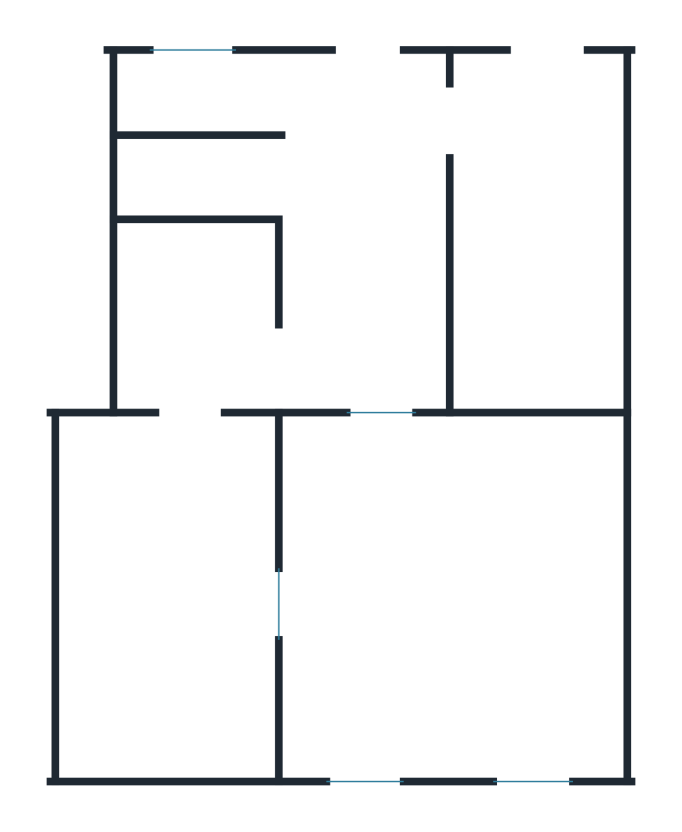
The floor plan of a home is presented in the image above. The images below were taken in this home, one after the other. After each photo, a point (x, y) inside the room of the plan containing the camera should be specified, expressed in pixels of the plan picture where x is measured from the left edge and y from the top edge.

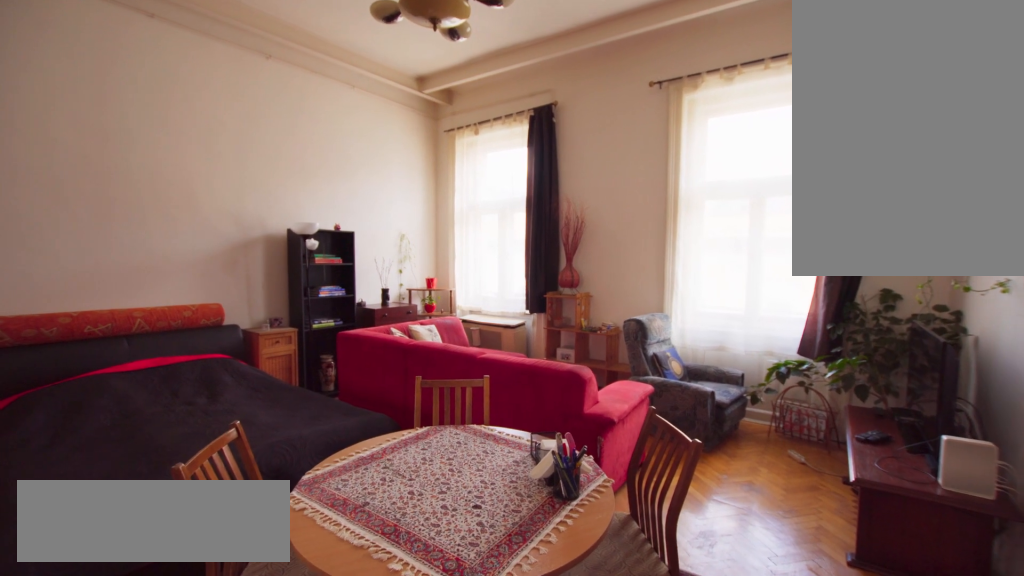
(447, 595)
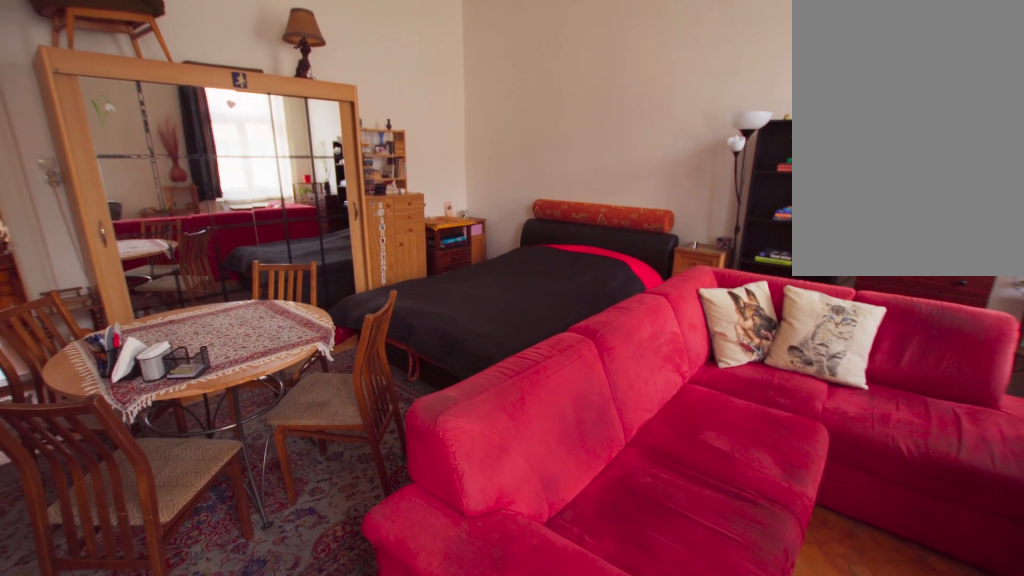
(448, 594)
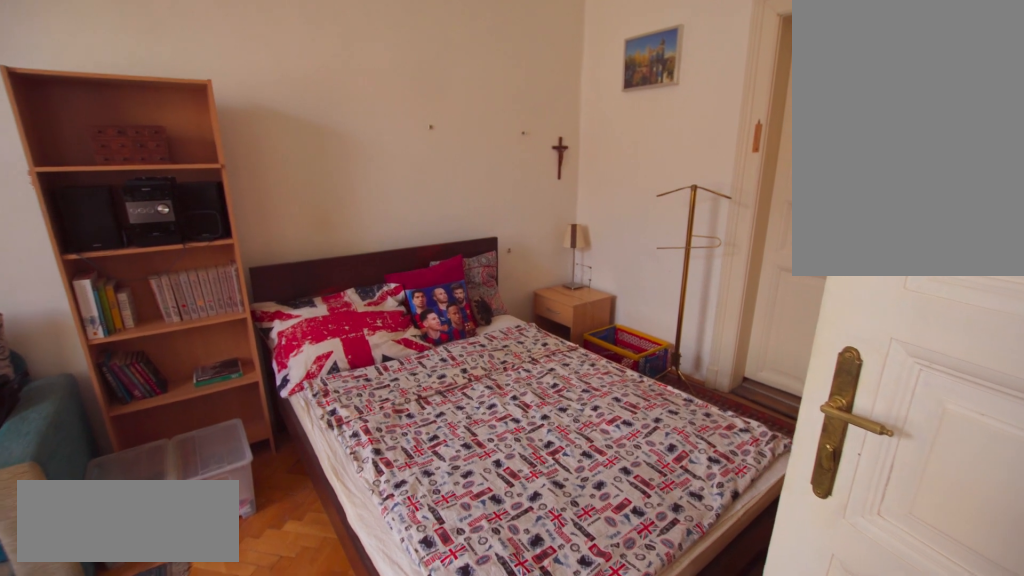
(153, 594)
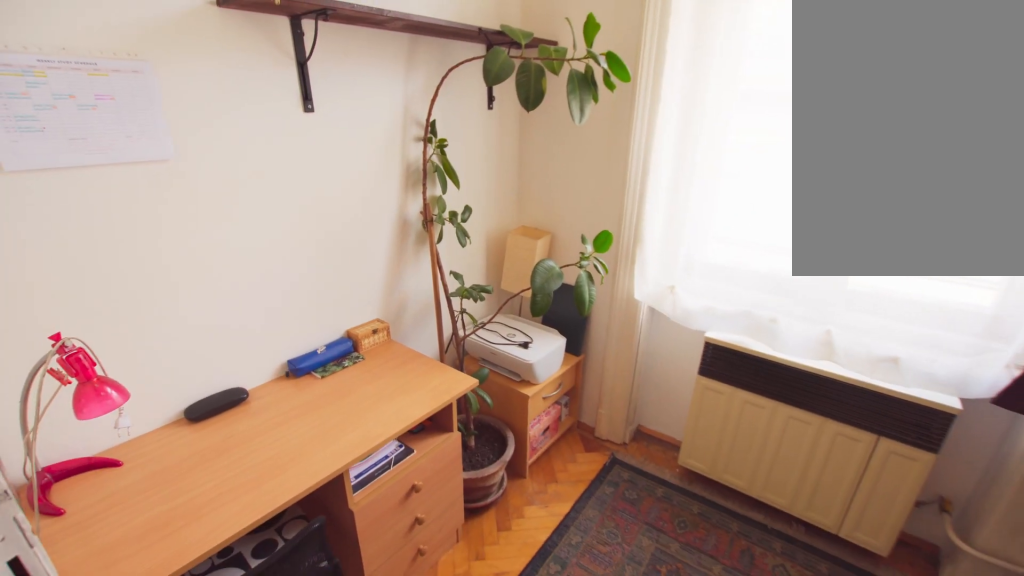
(153, 594)
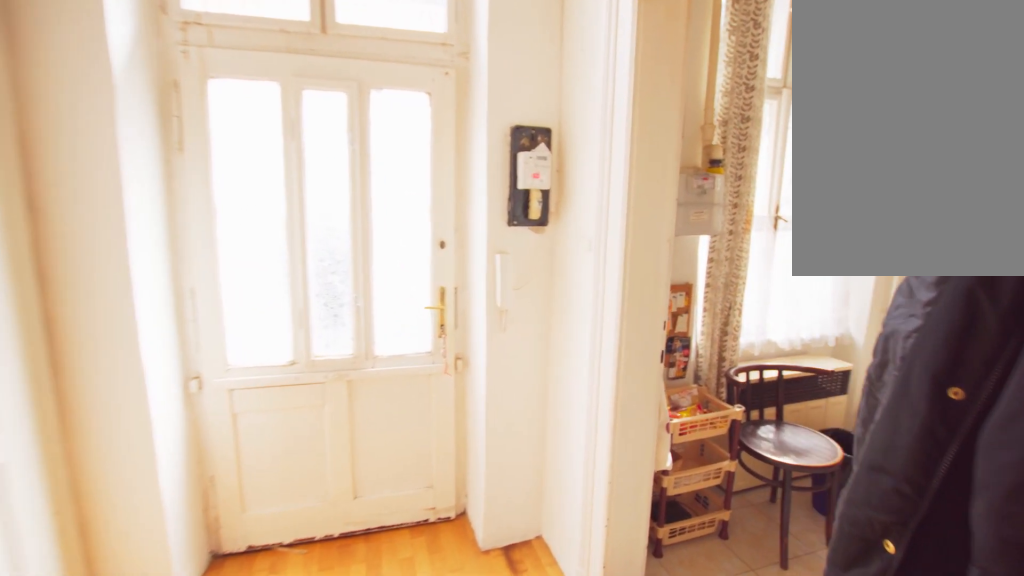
(373, 239)
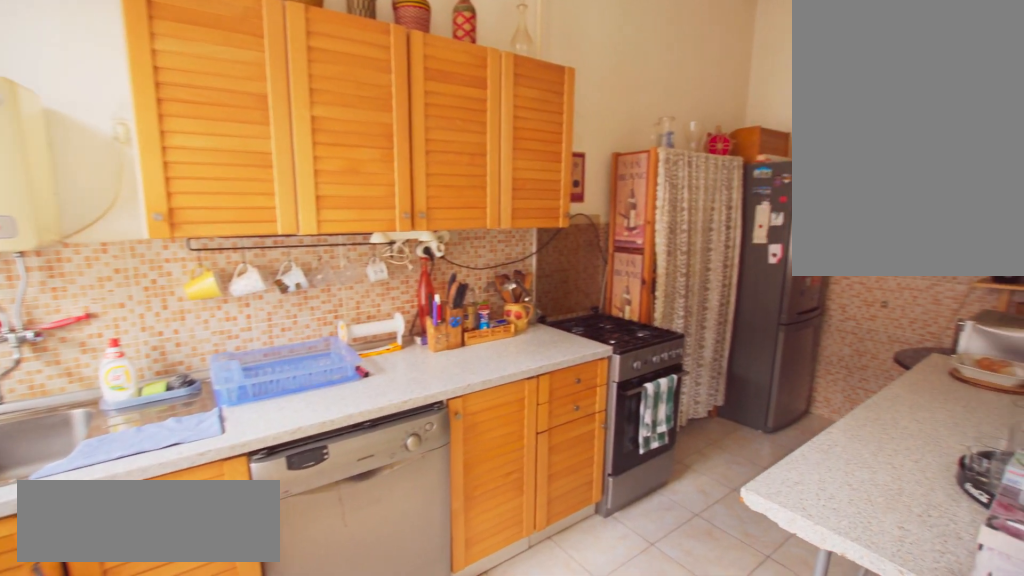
(549, 232)
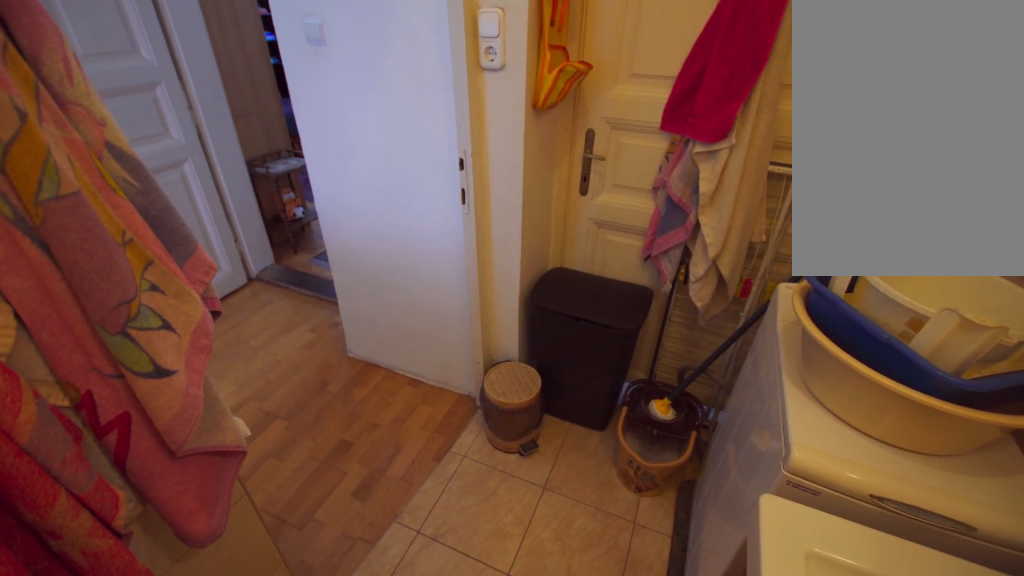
(192, 315)
